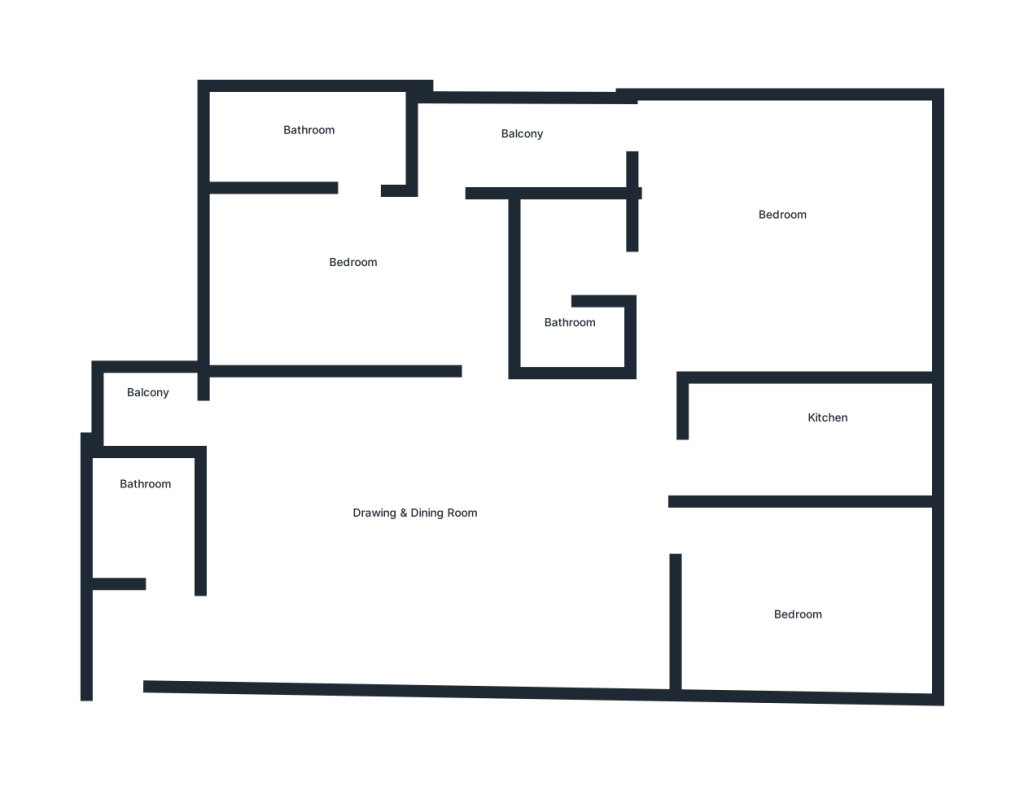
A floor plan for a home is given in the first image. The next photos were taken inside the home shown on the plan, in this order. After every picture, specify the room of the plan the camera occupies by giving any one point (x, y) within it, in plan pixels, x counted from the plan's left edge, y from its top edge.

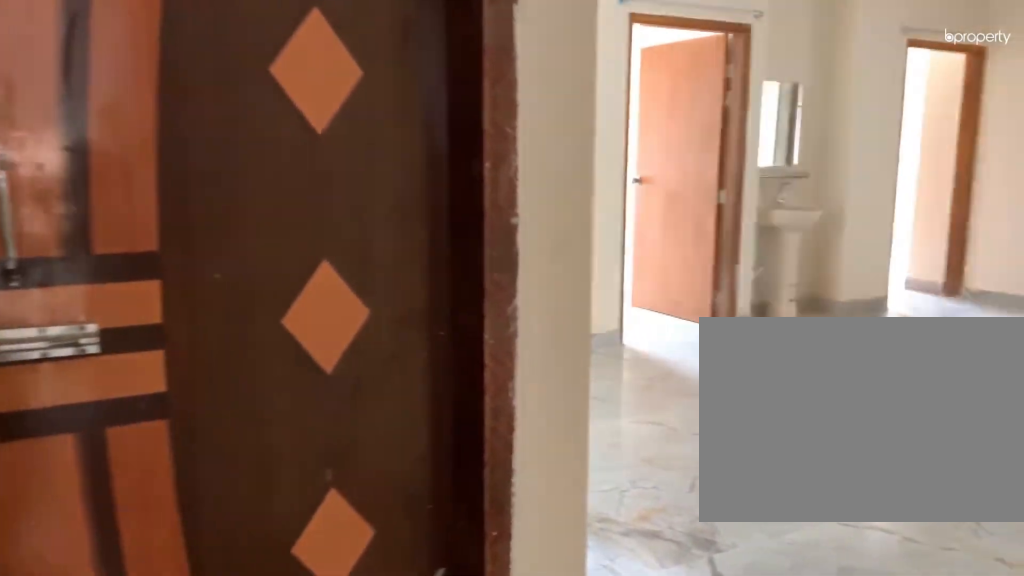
(198, 632)
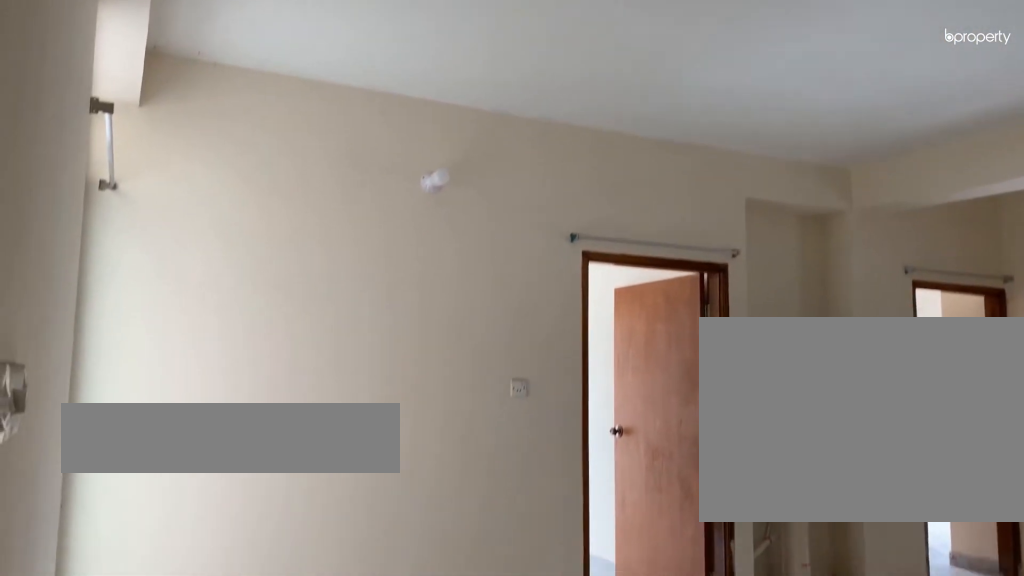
(426, 517)
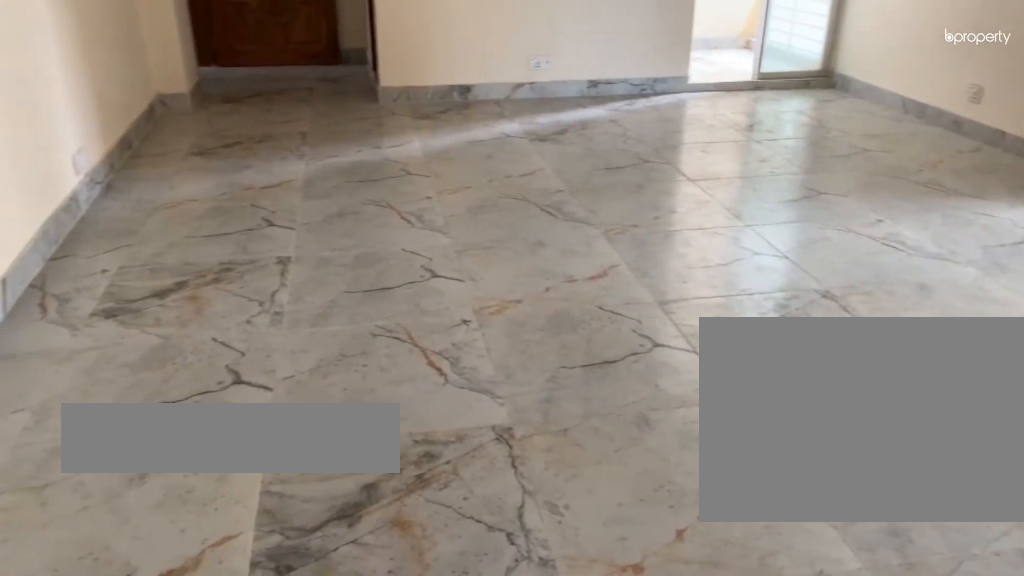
(426, 517)
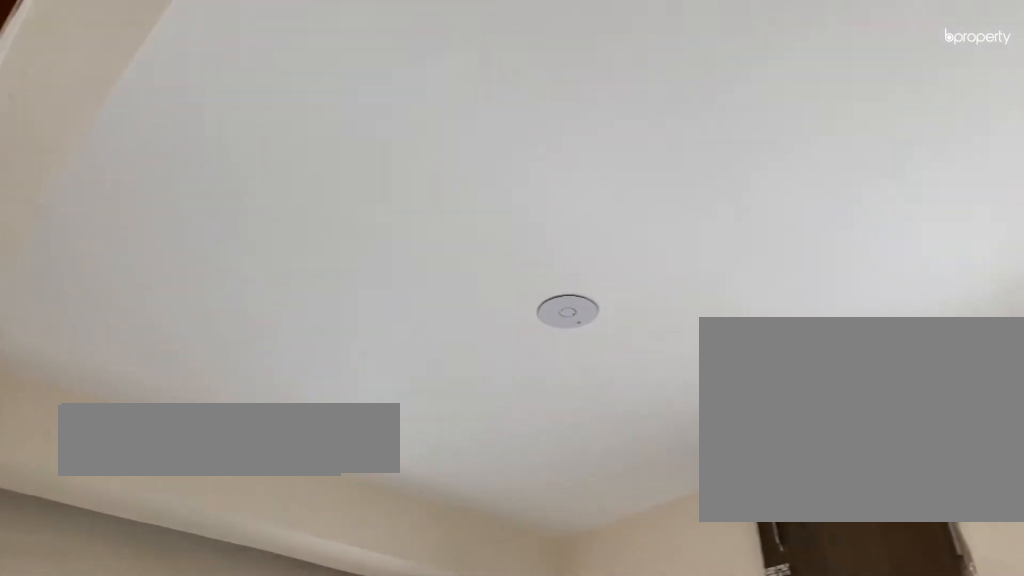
(352, 269)
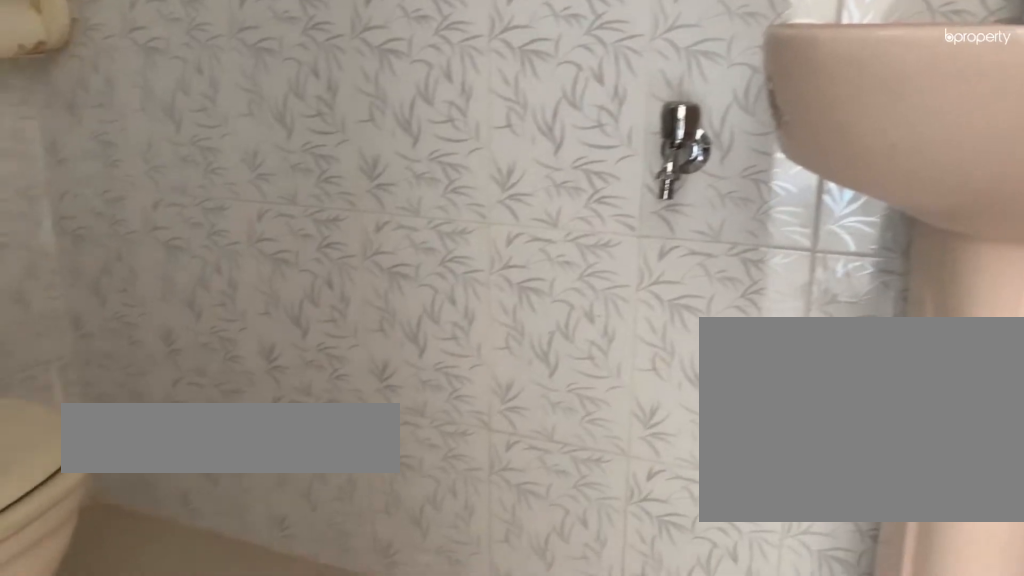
(324, 132)
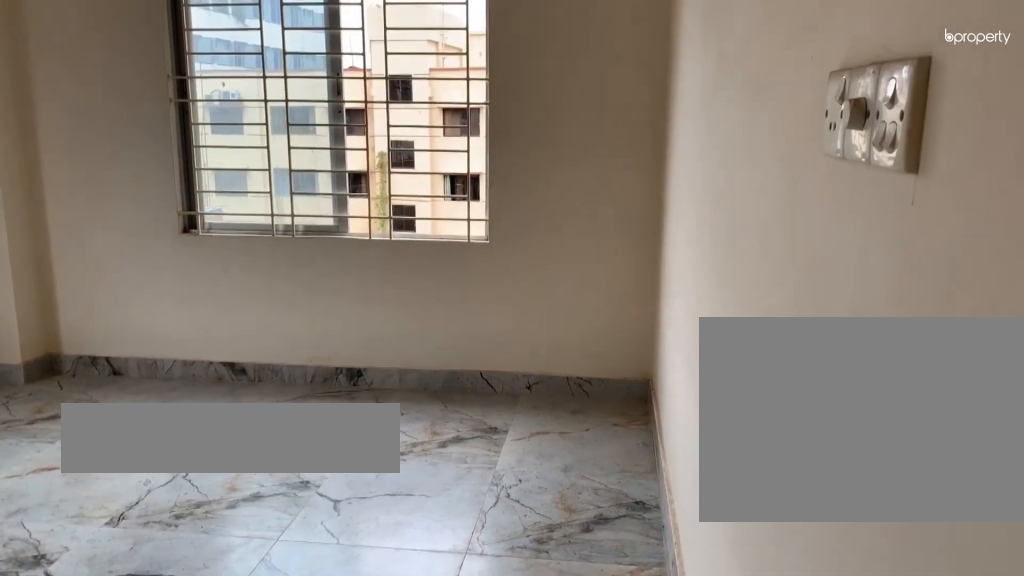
(750, 249)
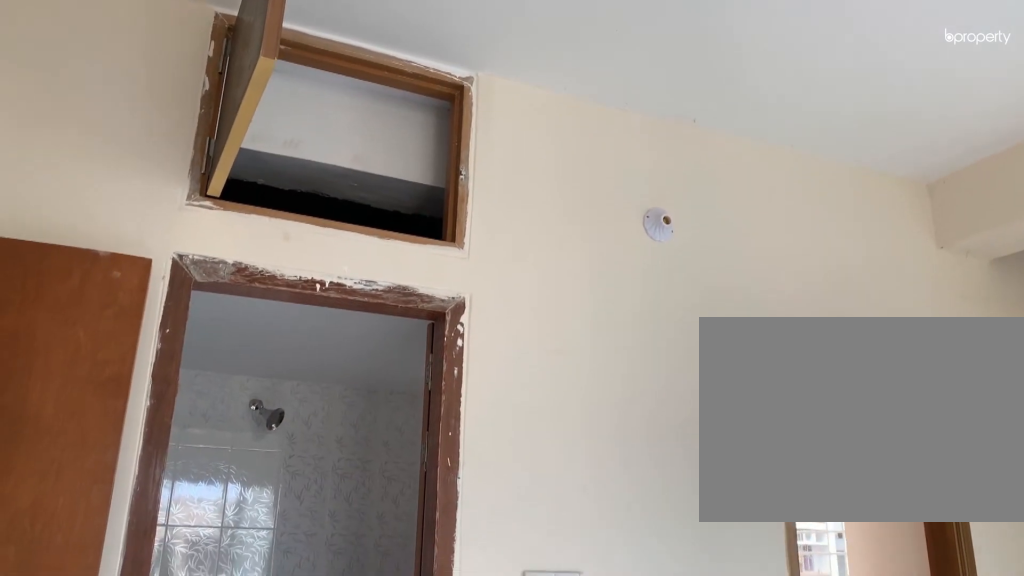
(750, 249)
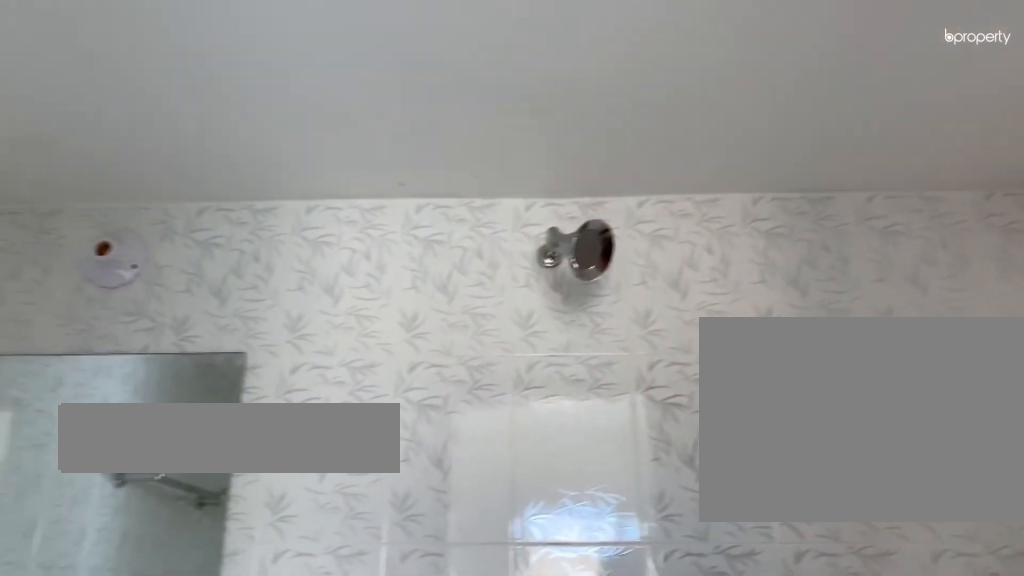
(570, 281)
